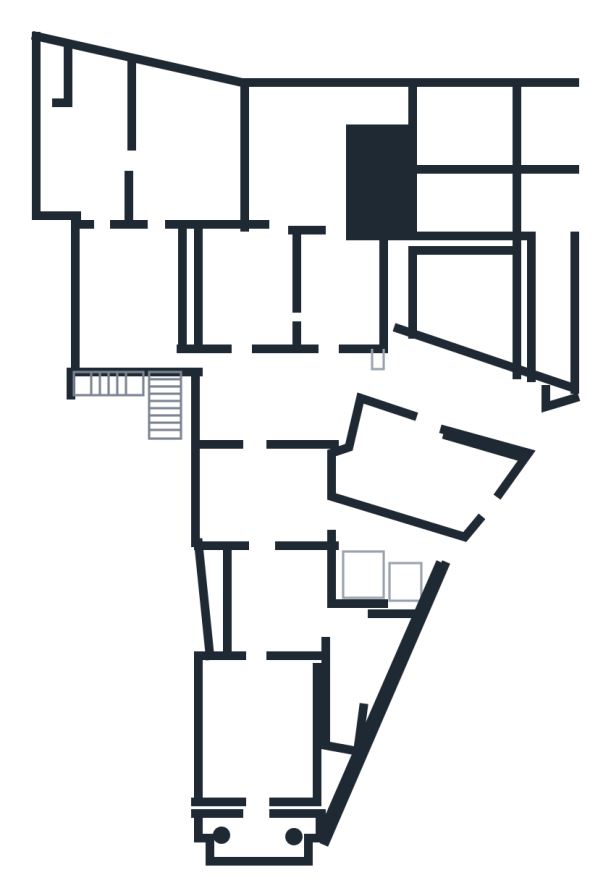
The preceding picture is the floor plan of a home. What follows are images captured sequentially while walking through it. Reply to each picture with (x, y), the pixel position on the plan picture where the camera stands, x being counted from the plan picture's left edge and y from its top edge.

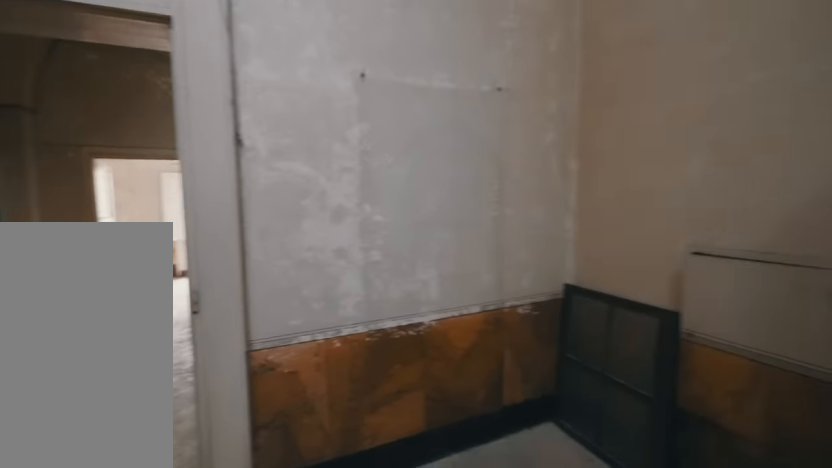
(262, 504)
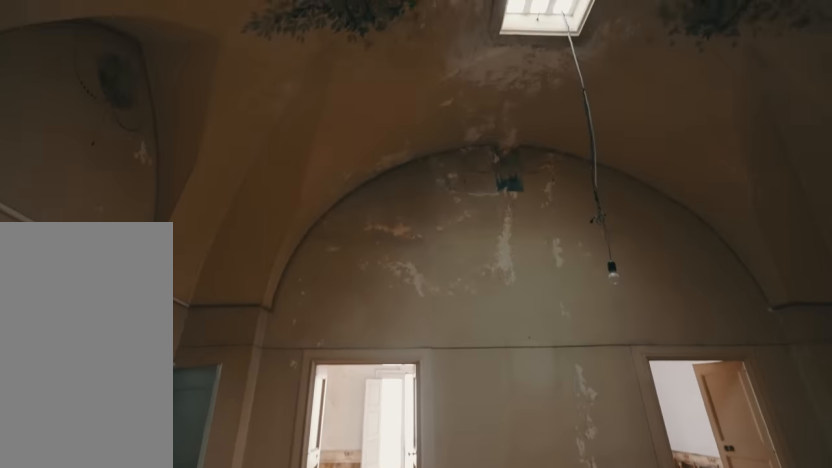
(278, 405)
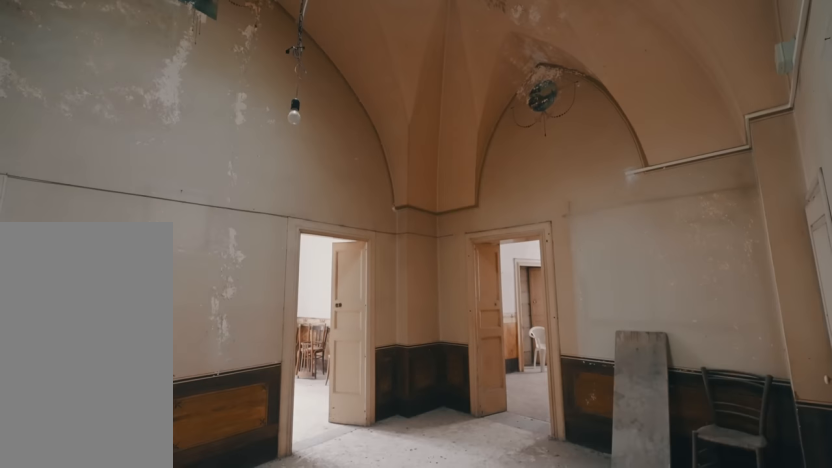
(278, 405)
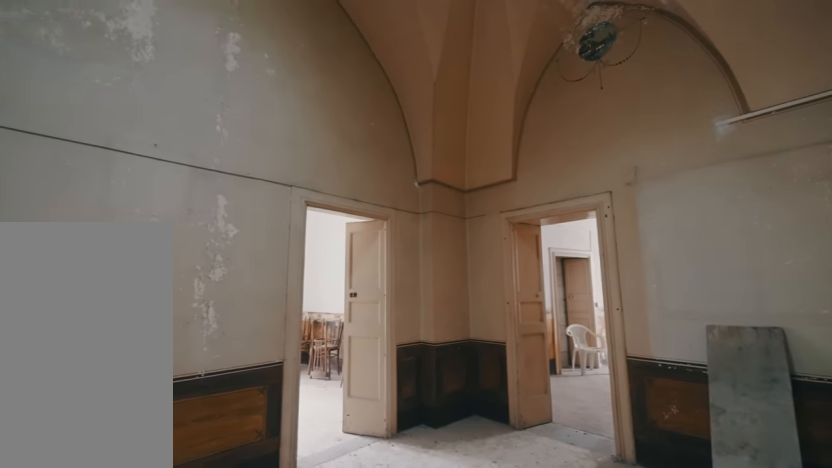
(278, 405)
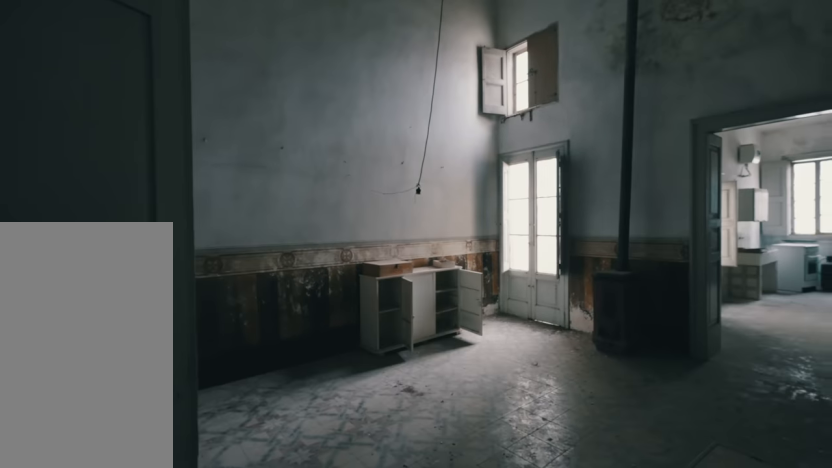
(132, 305)
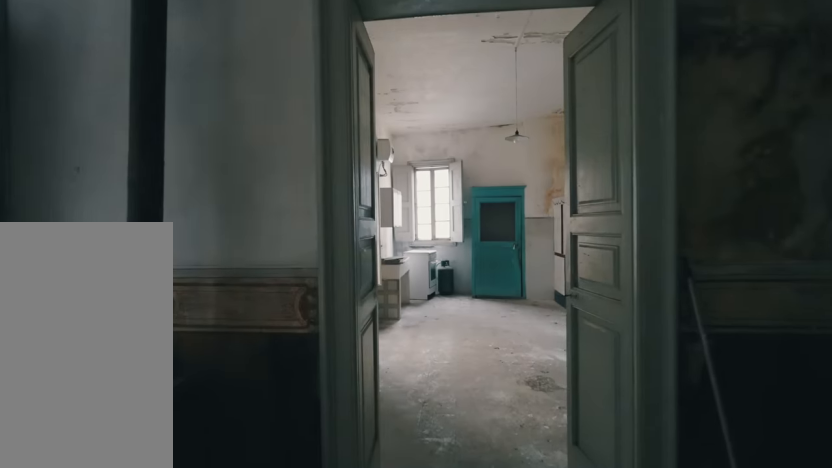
(132, 304)
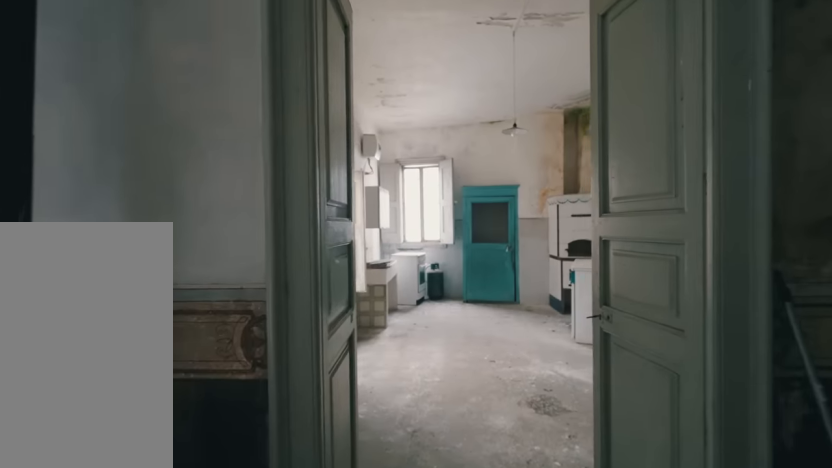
(134, 293)
